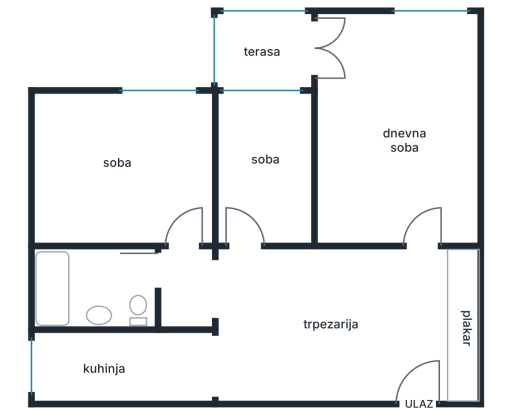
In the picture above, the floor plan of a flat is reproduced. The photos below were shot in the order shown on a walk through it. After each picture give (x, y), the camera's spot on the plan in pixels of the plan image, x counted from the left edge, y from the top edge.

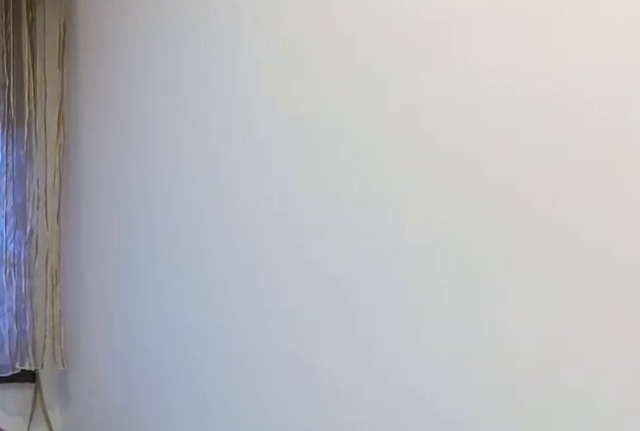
(254, 184)
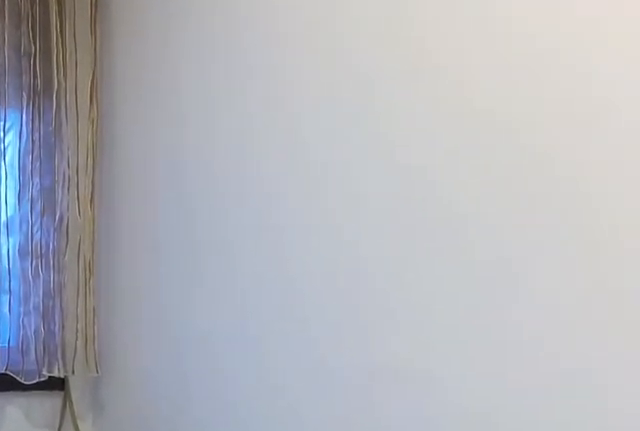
(255, 174)
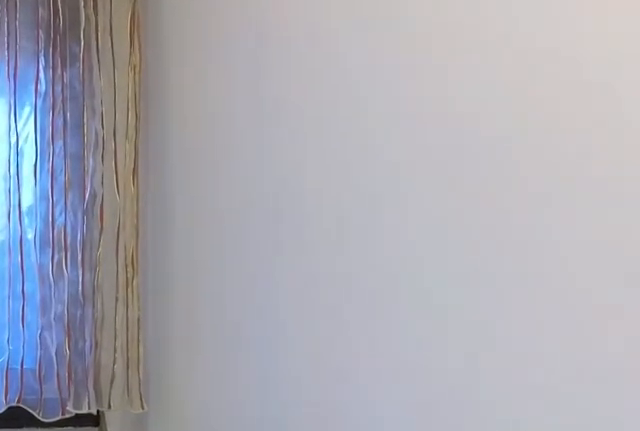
(261, 150)
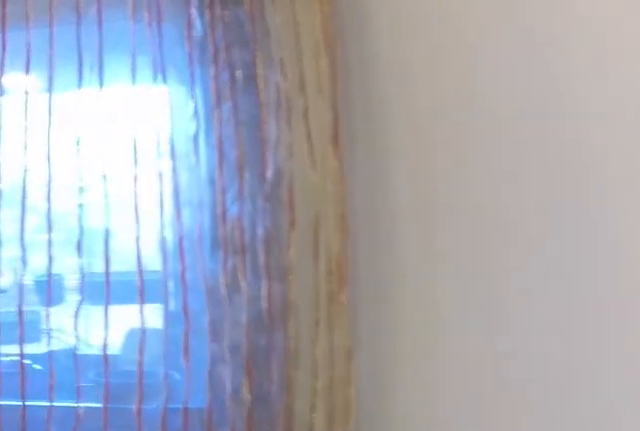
(264, 137)
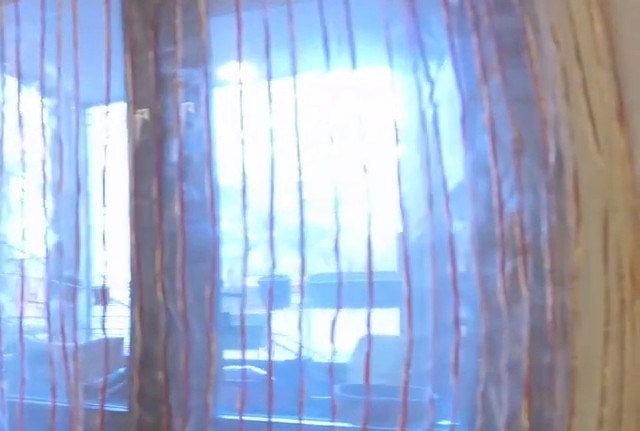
(267, 137)
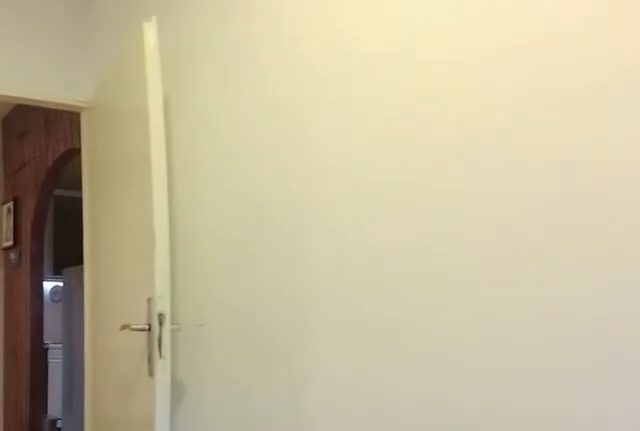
(269, 108)
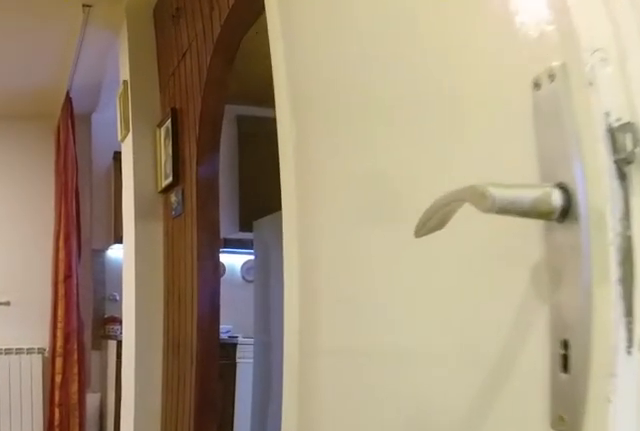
(255, 181)
